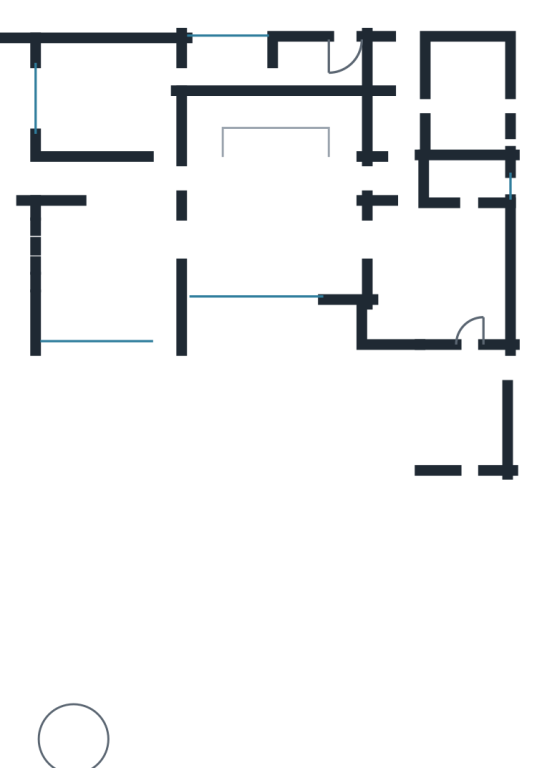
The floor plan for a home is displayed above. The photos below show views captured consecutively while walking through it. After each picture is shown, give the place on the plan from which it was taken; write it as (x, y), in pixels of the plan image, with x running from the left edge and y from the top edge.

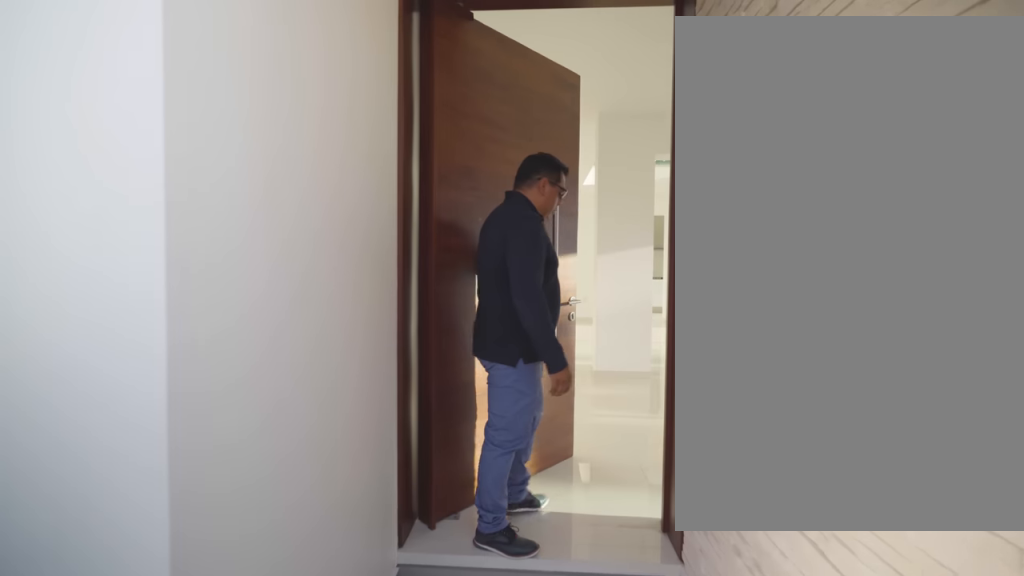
(46, 175)
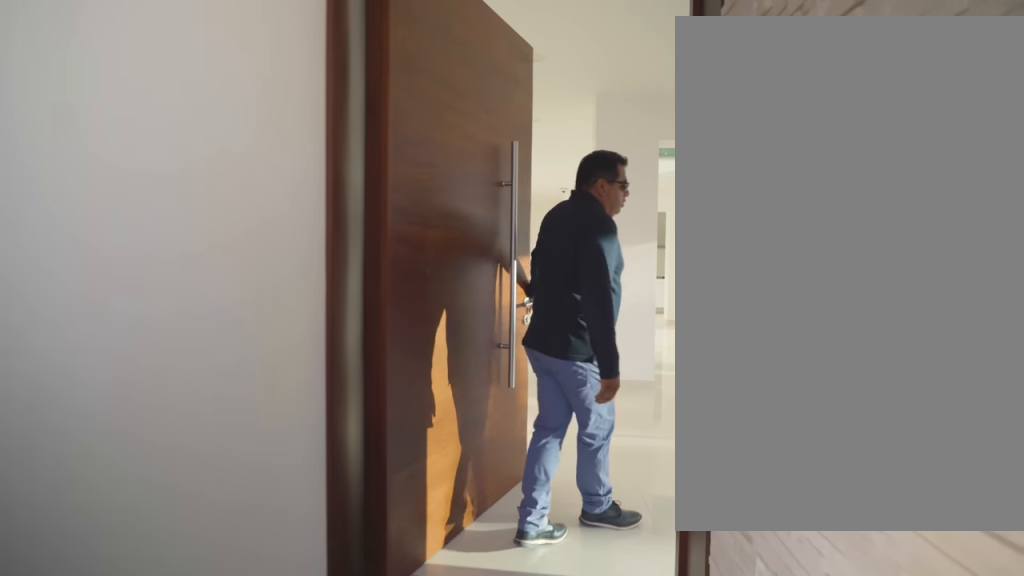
(58, 178)
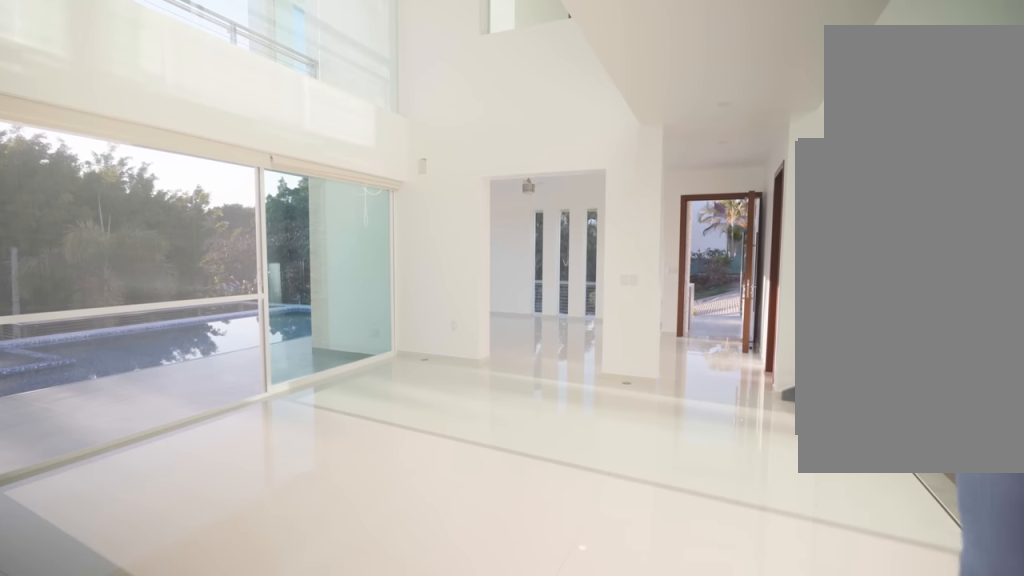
(339, 189)
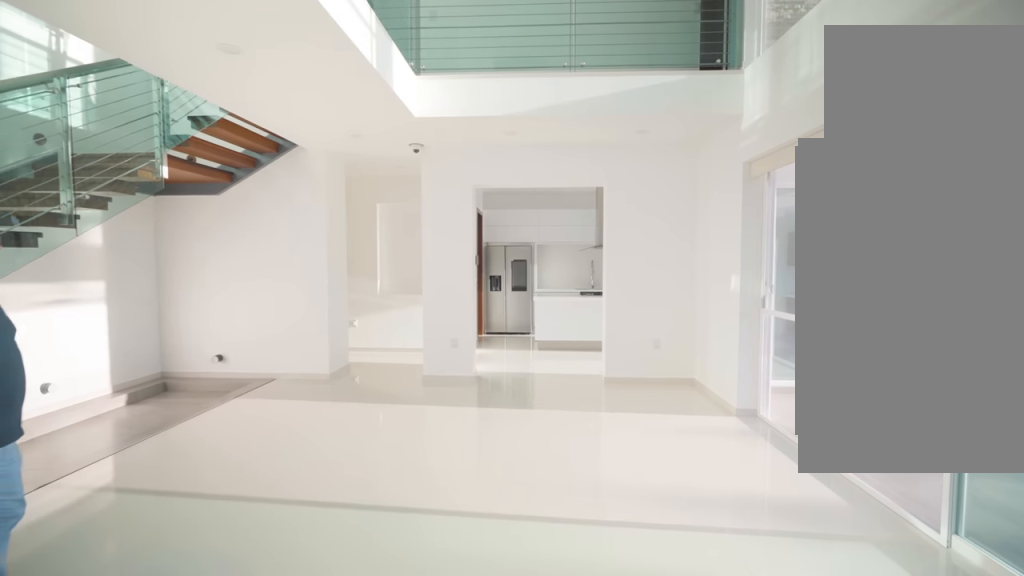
(193, 236)
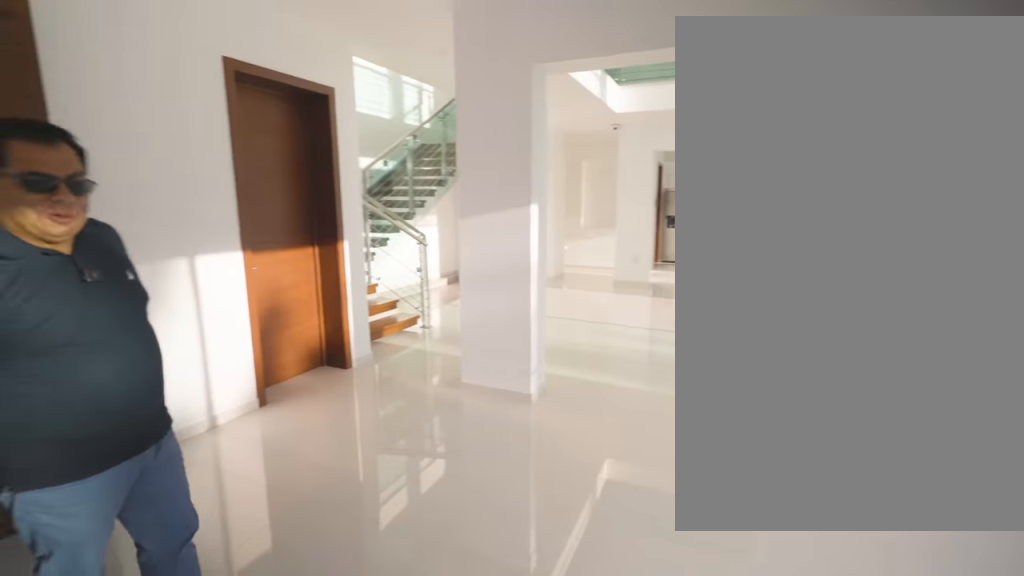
(88, 237)
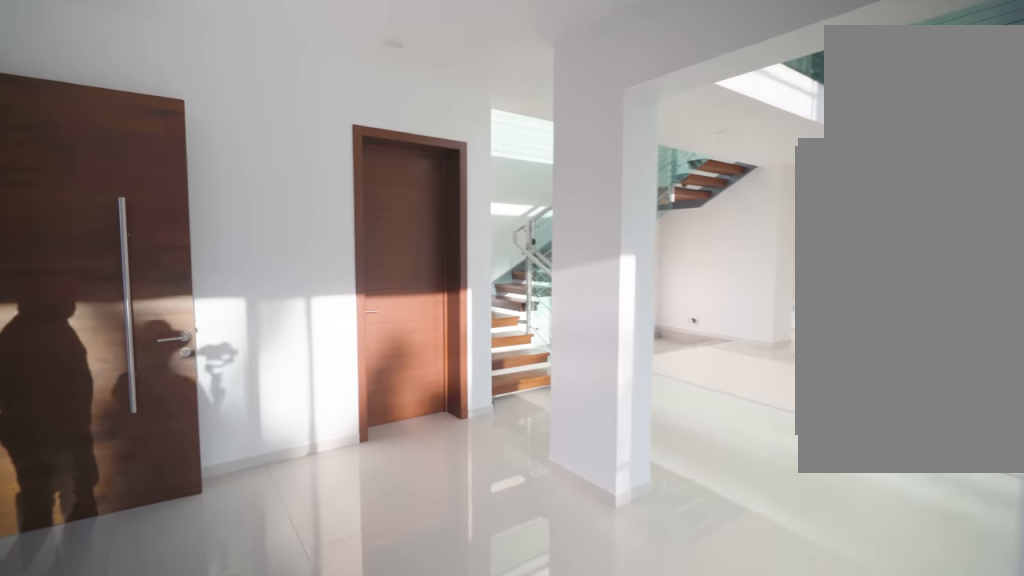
(155, 205)
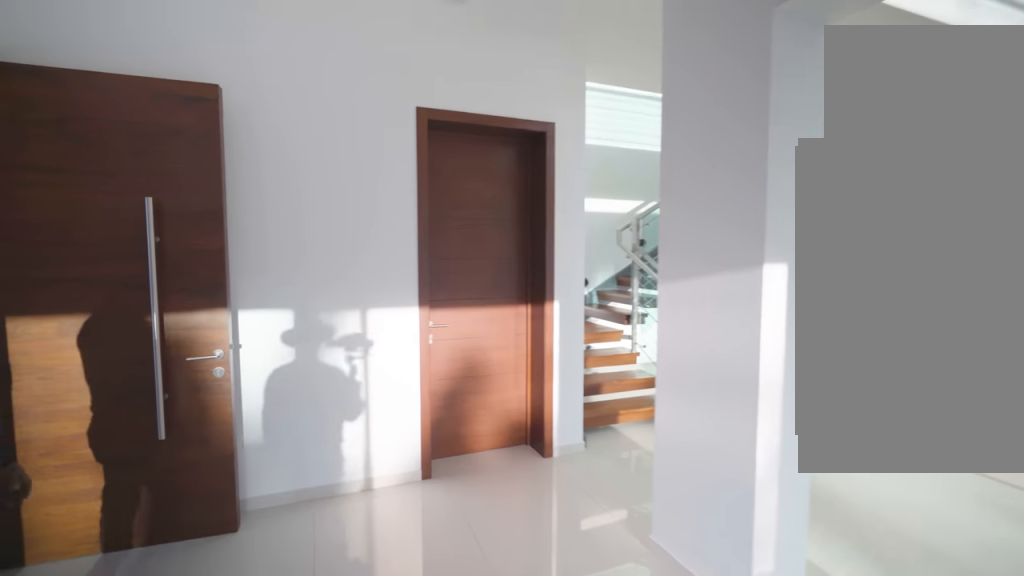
(161, 190)
